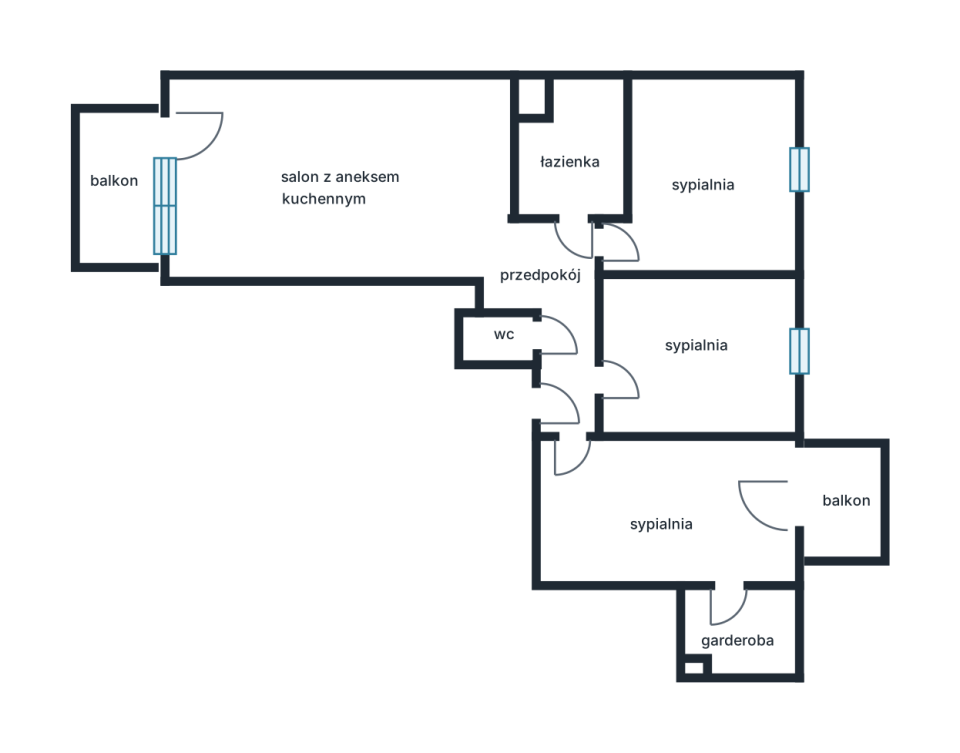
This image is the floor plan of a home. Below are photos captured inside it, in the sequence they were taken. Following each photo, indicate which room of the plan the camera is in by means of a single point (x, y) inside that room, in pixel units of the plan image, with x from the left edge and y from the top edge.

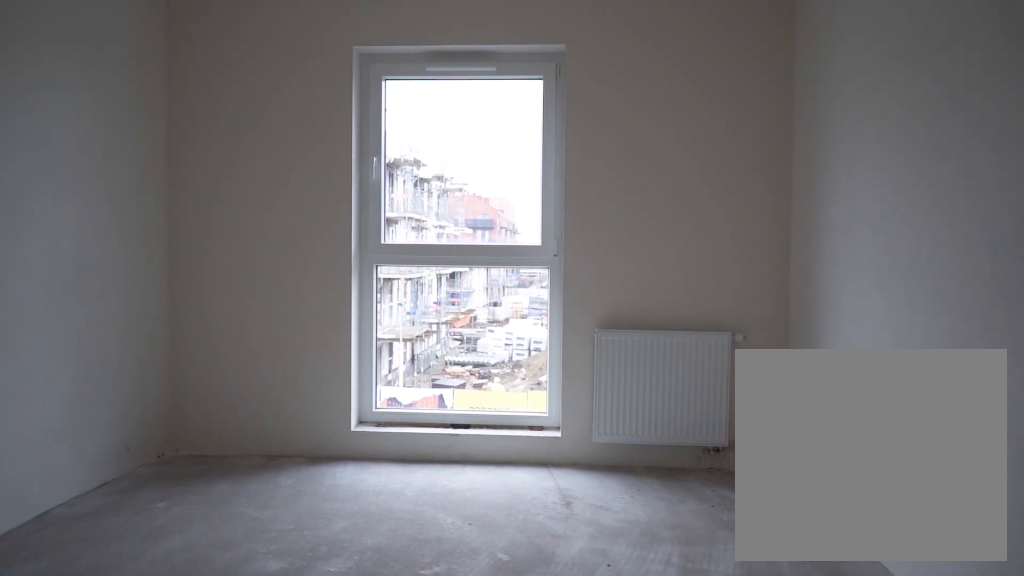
(698, 355)
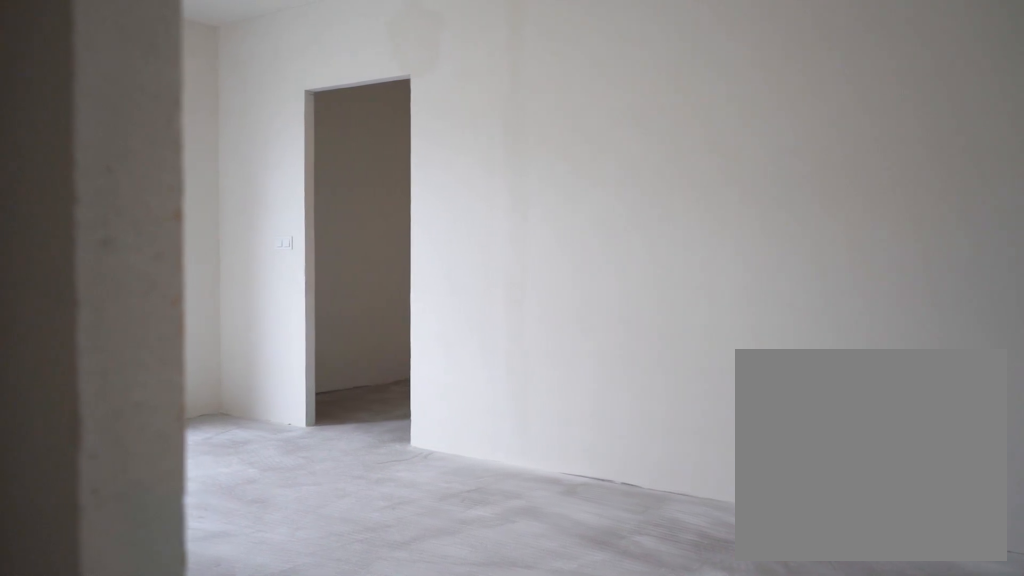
(661, 516)
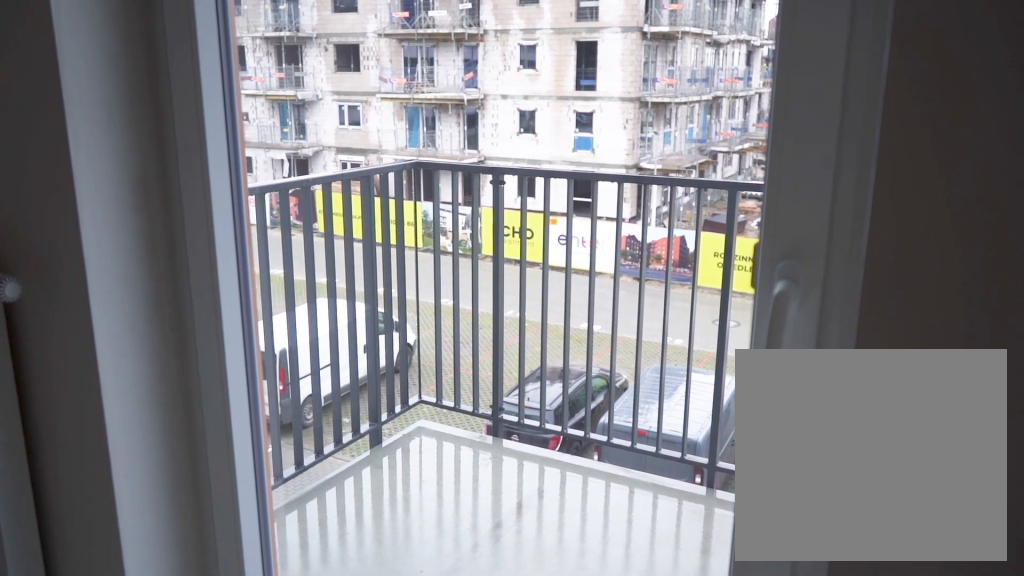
(842, 502)
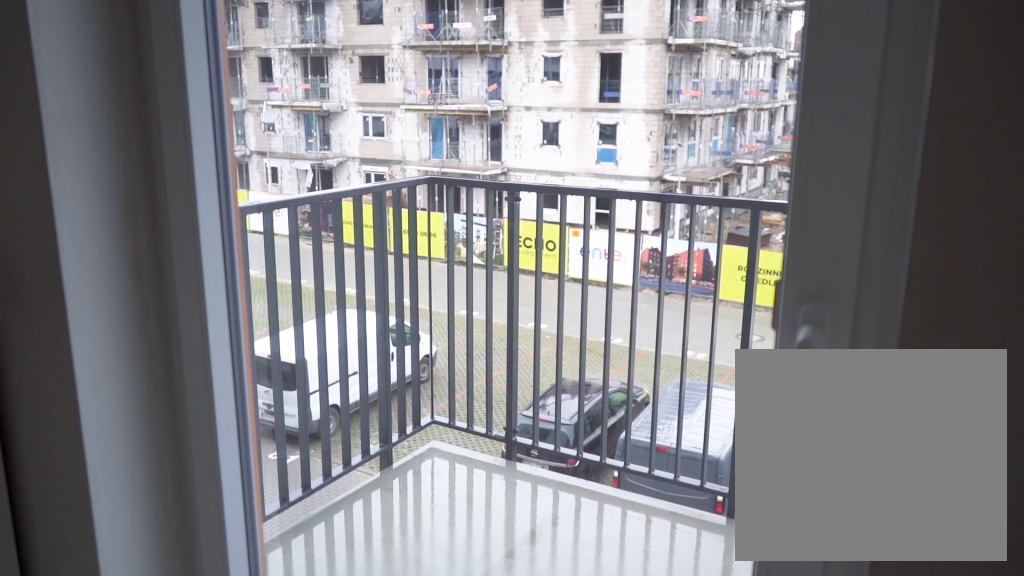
(842, 502)
